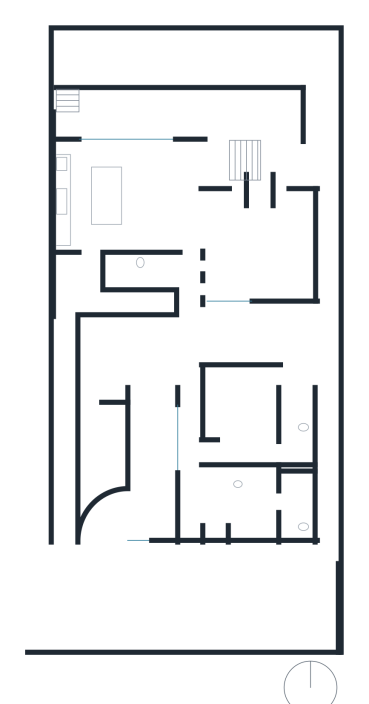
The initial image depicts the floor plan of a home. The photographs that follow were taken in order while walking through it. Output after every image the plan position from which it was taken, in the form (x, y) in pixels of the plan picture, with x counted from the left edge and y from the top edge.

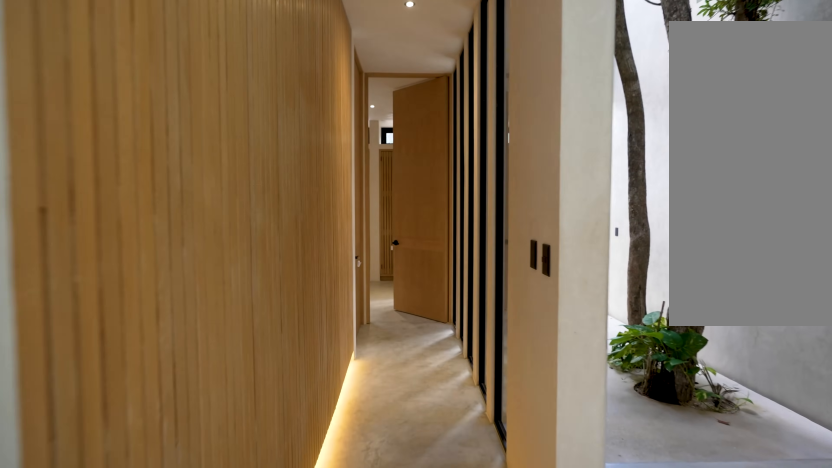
(189, 318)
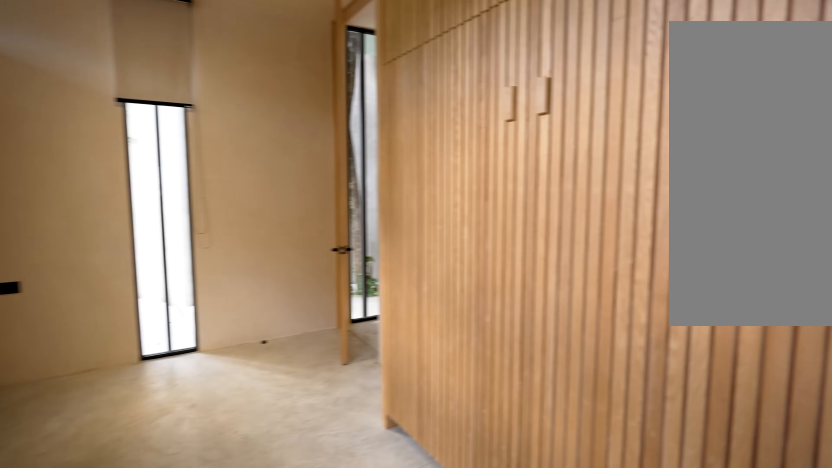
(239, 503)
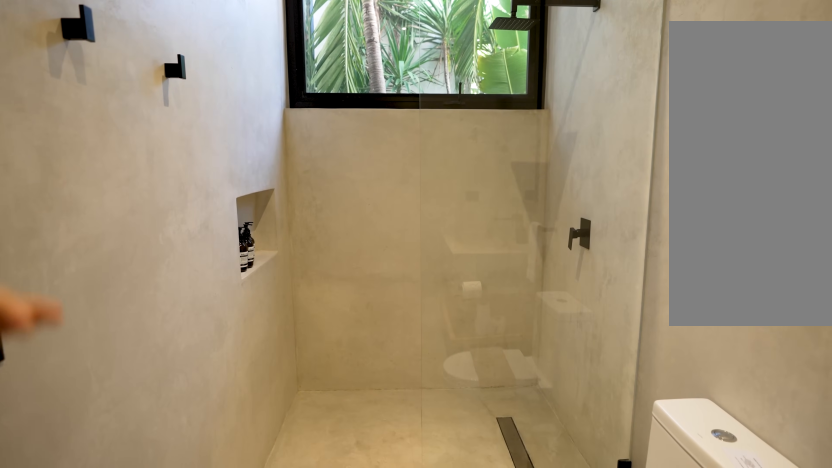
(291, 448)
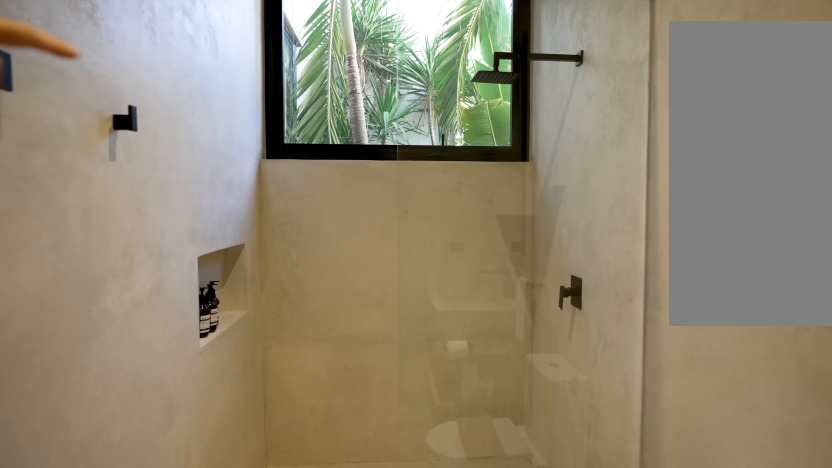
(289, 450)
